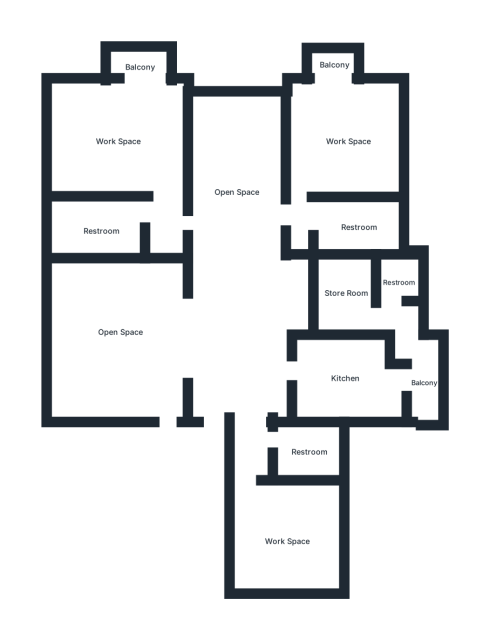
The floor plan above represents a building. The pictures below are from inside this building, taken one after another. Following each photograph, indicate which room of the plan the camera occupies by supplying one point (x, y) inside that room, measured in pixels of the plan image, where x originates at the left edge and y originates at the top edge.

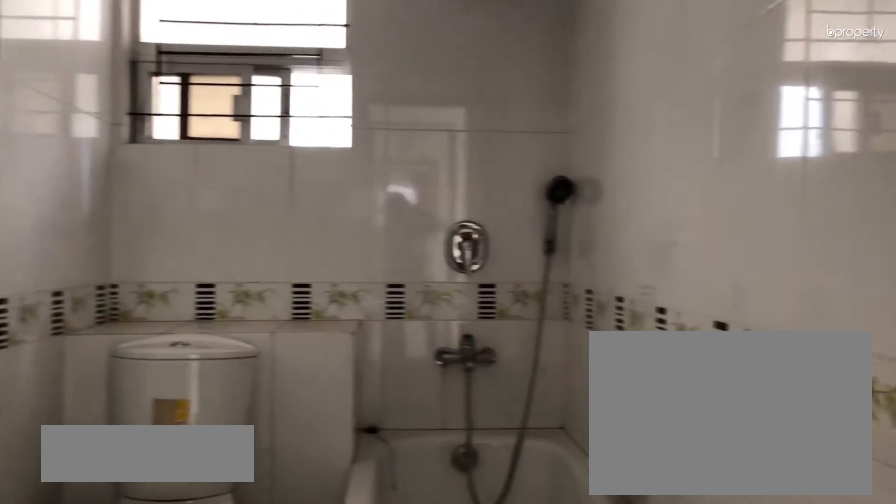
(111, 221)
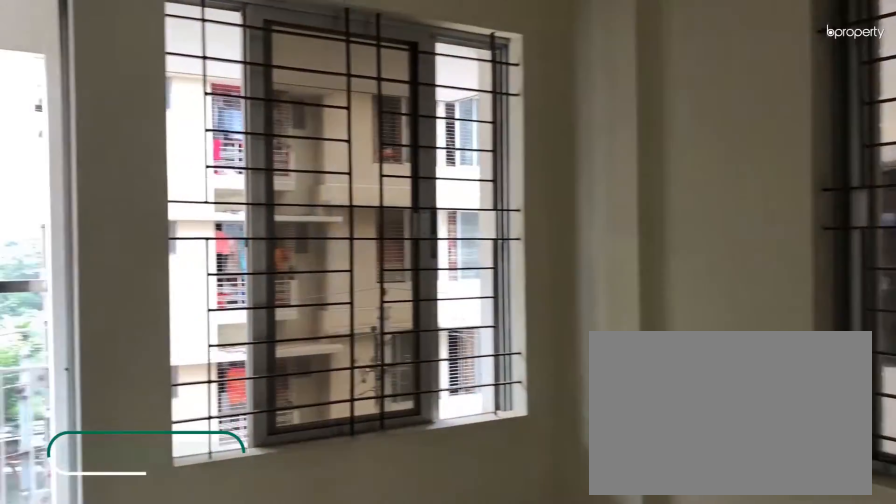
(346, 142)
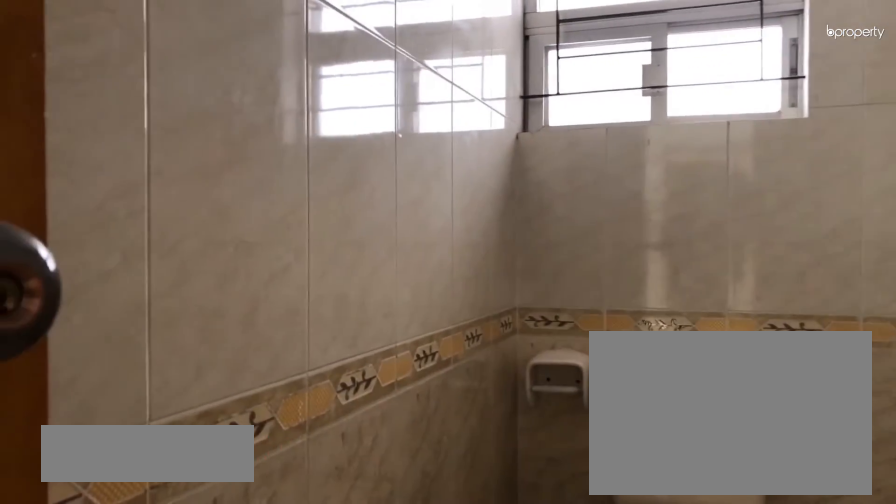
(351, 230)
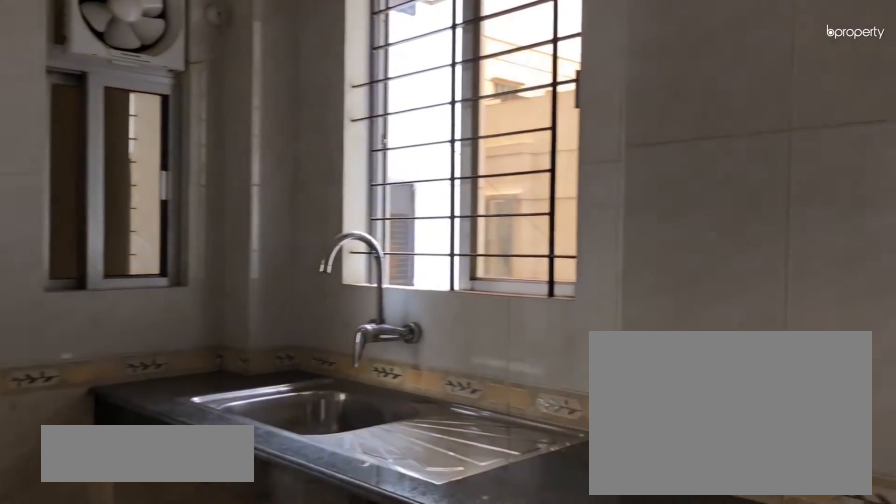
(350, 374)
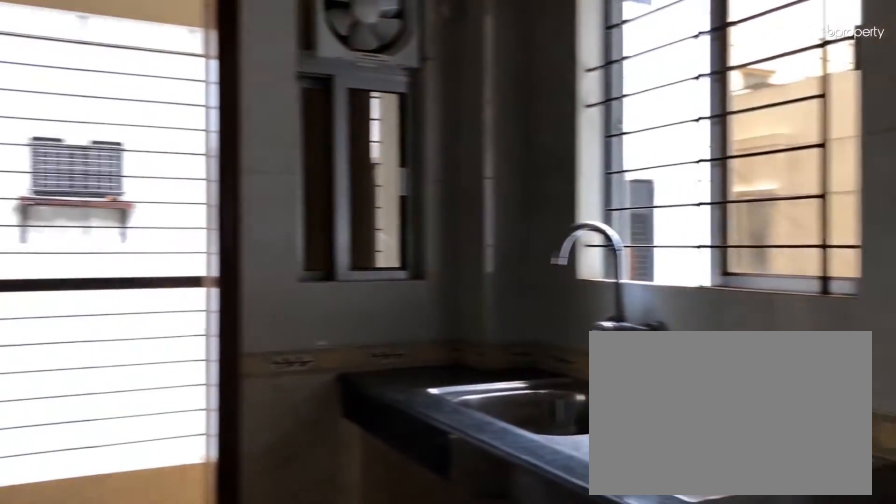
(350, 374)
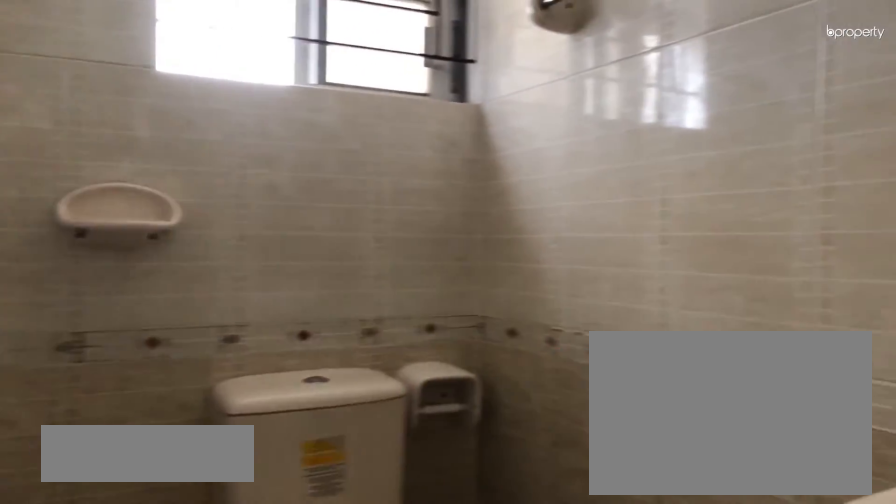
(305, 455)
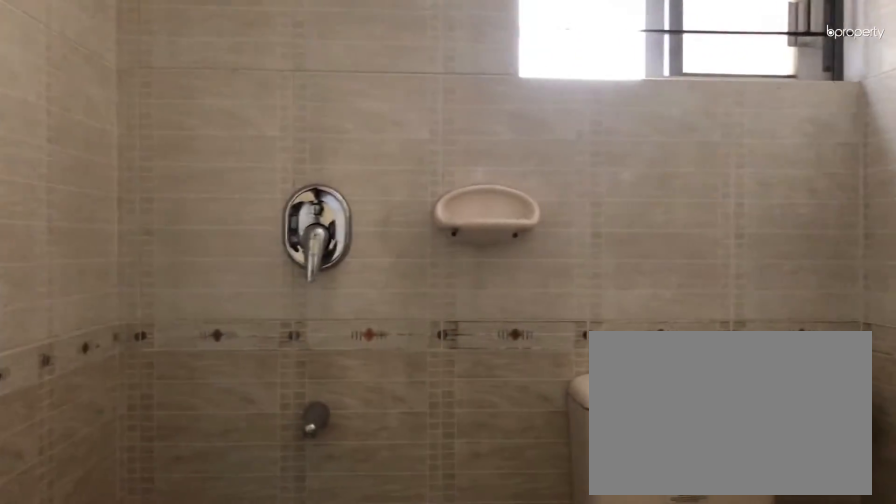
(305, 455)
